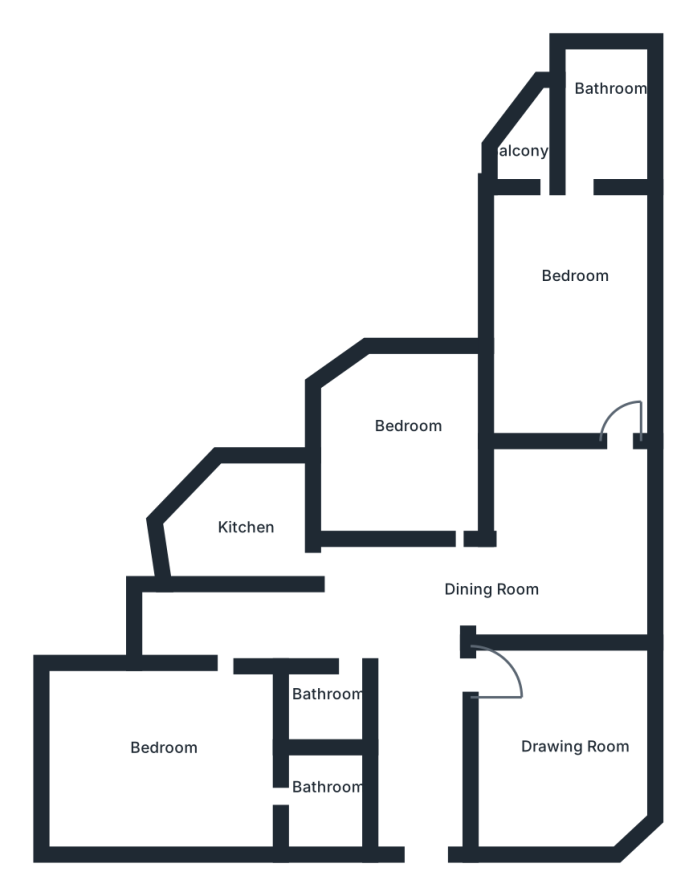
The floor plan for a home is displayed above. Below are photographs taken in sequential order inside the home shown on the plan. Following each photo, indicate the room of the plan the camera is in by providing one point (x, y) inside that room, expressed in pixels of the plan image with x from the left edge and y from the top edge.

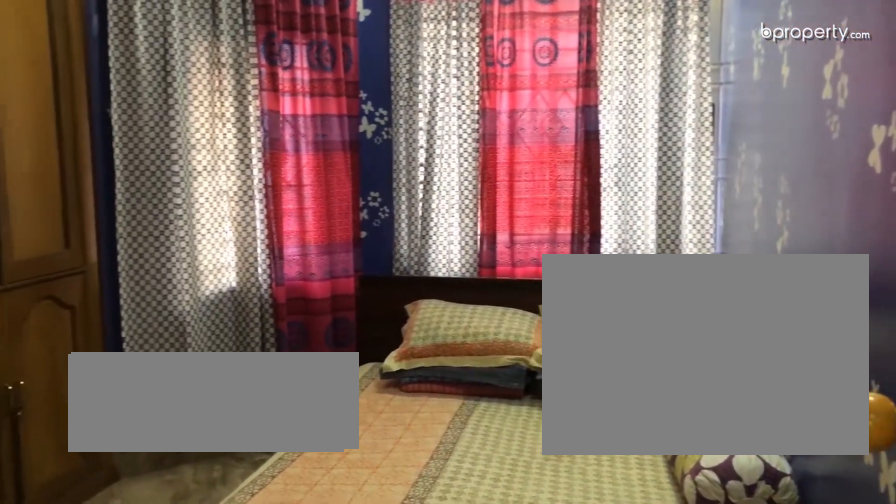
(410, 445)
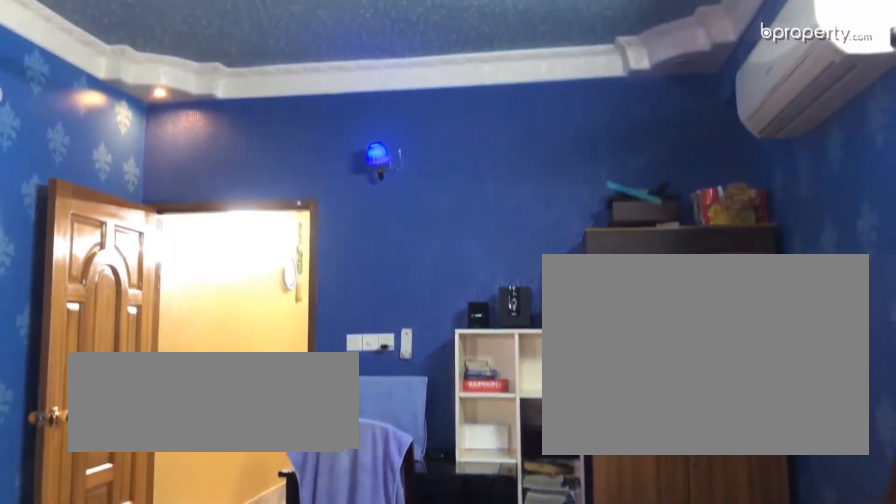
(592, 283)
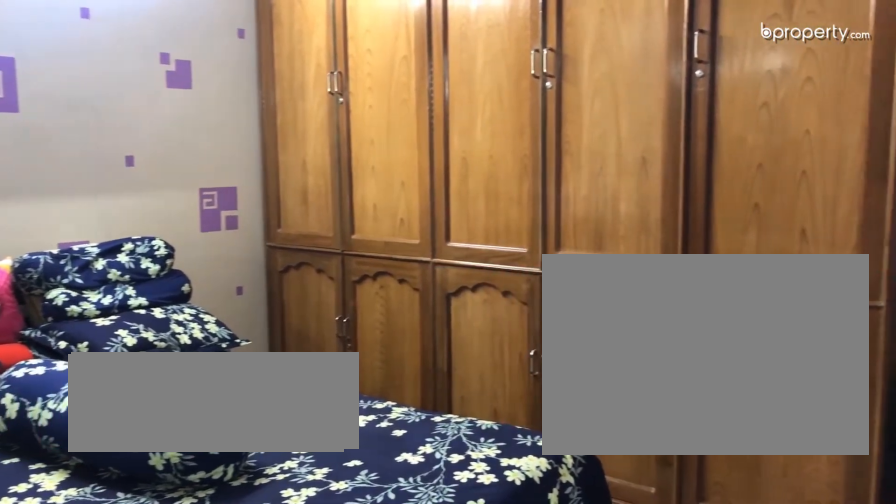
(177, 767)
